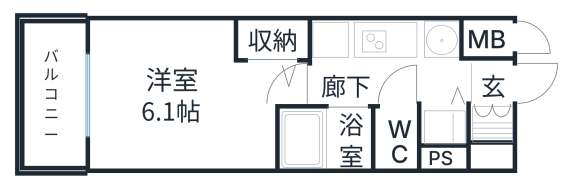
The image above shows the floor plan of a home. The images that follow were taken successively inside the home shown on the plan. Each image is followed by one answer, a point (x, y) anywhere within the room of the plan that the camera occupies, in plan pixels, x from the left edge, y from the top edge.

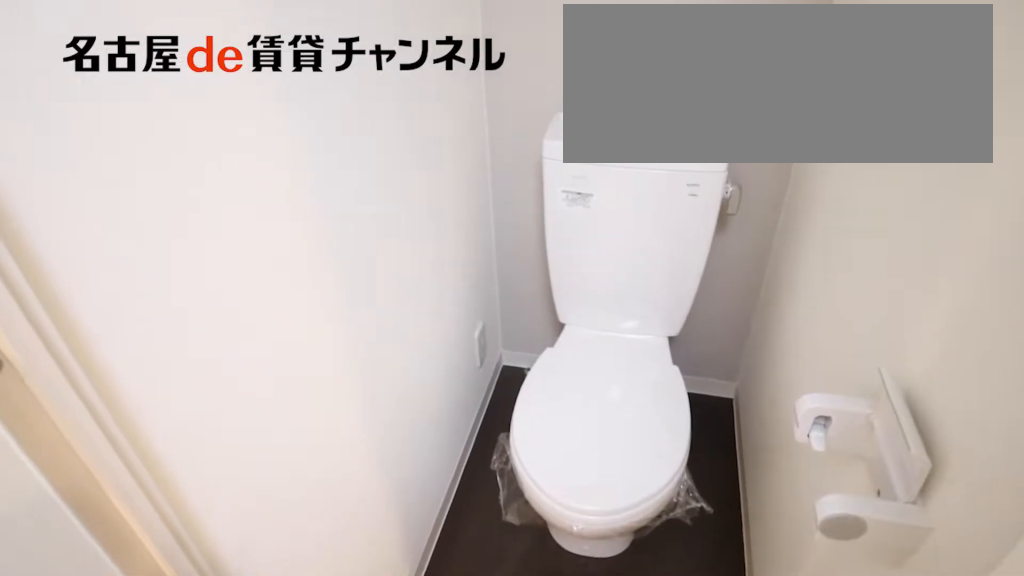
(395, 142)
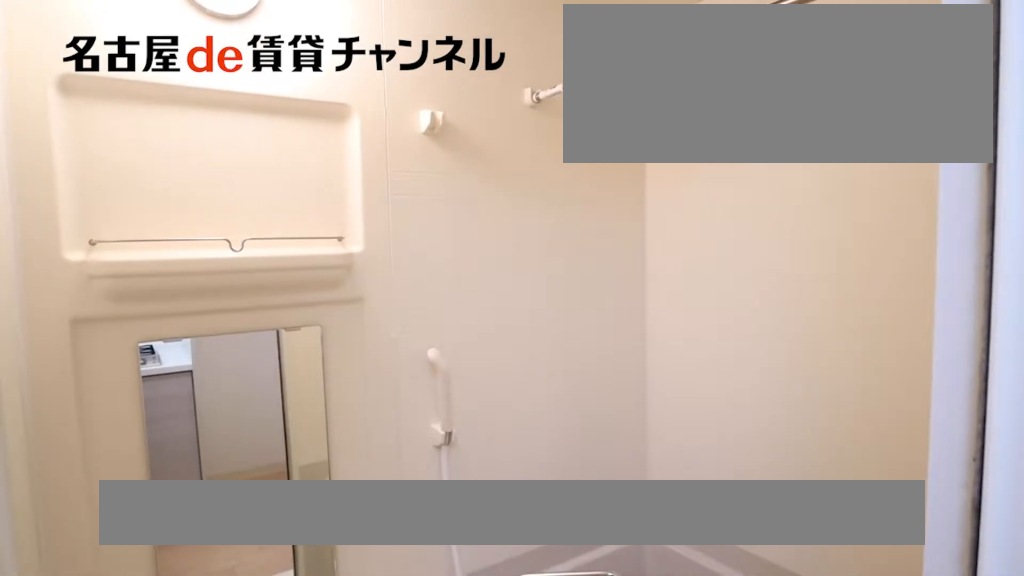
(322, 139)
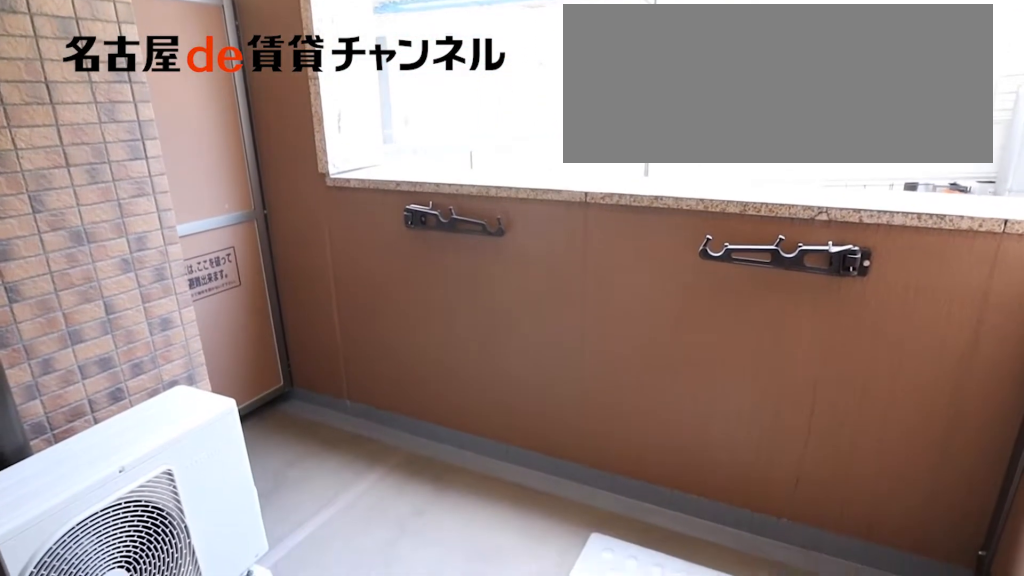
(55, 95)
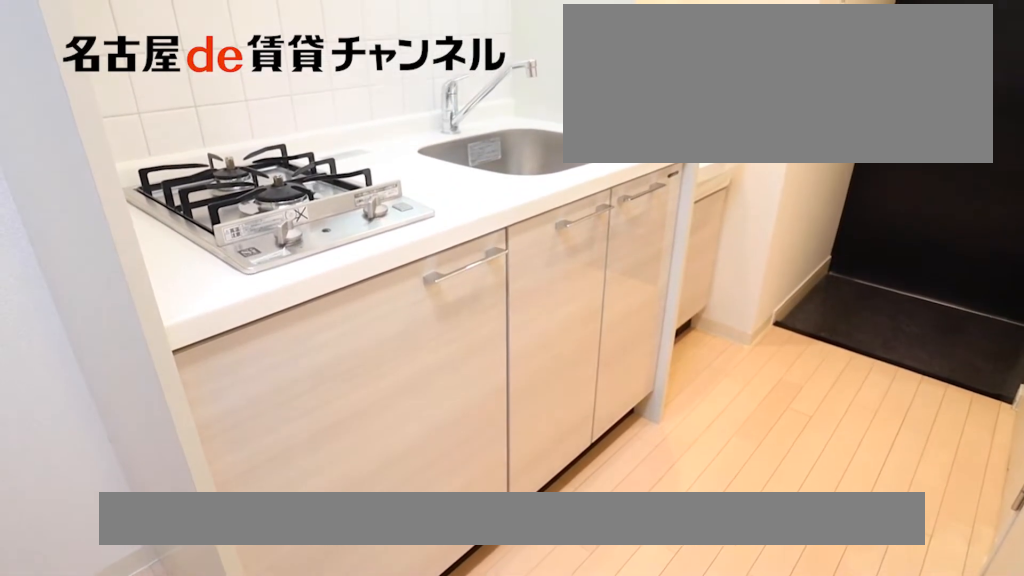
(367, 42)
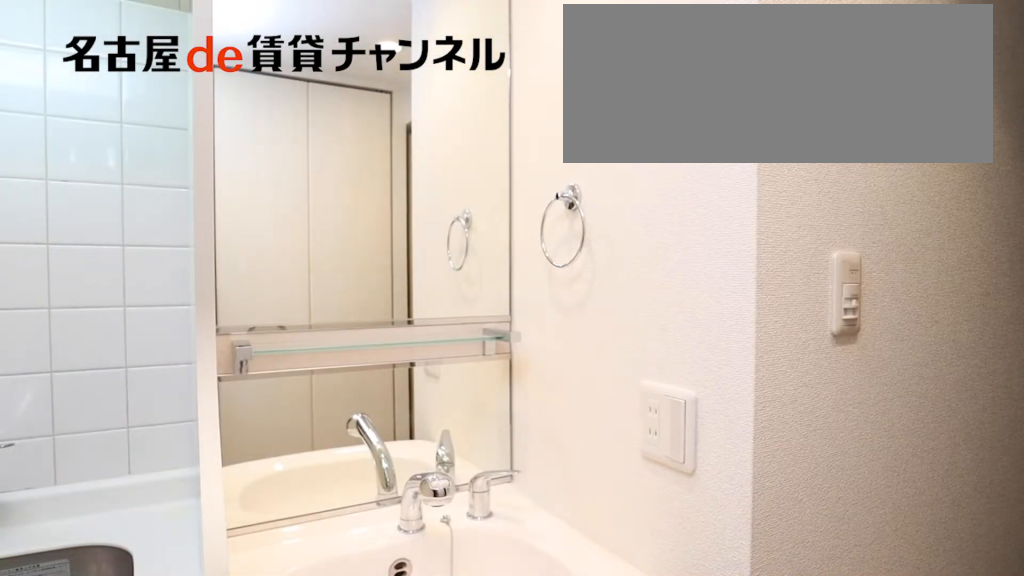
(441, 41)
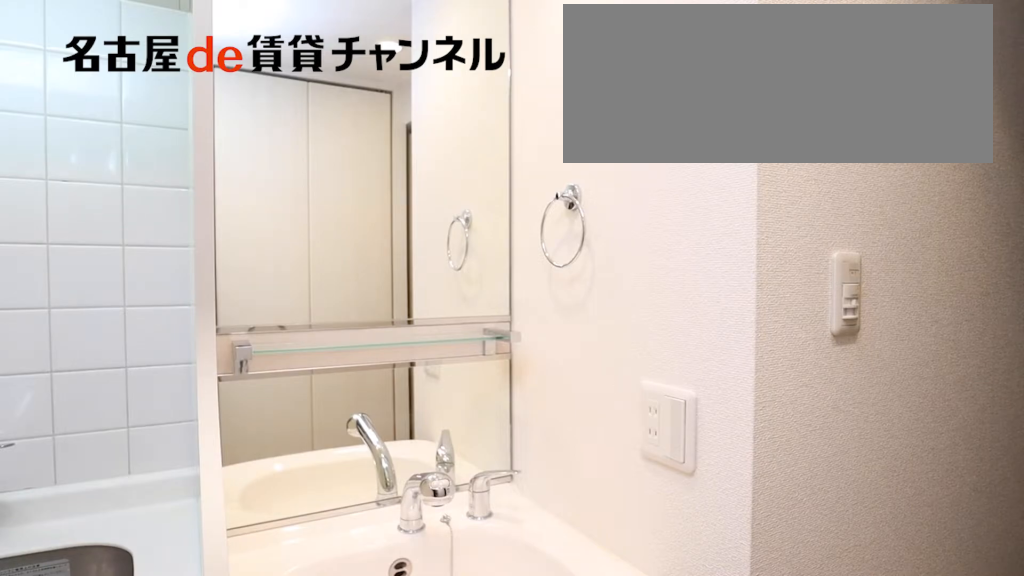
(441, 41)
